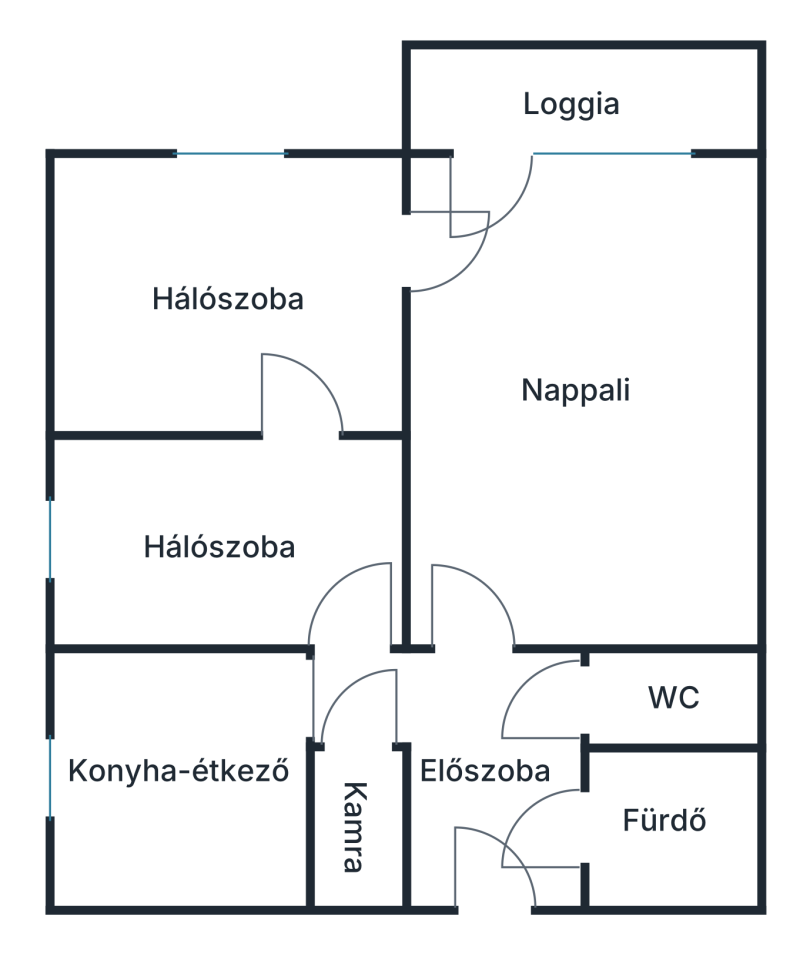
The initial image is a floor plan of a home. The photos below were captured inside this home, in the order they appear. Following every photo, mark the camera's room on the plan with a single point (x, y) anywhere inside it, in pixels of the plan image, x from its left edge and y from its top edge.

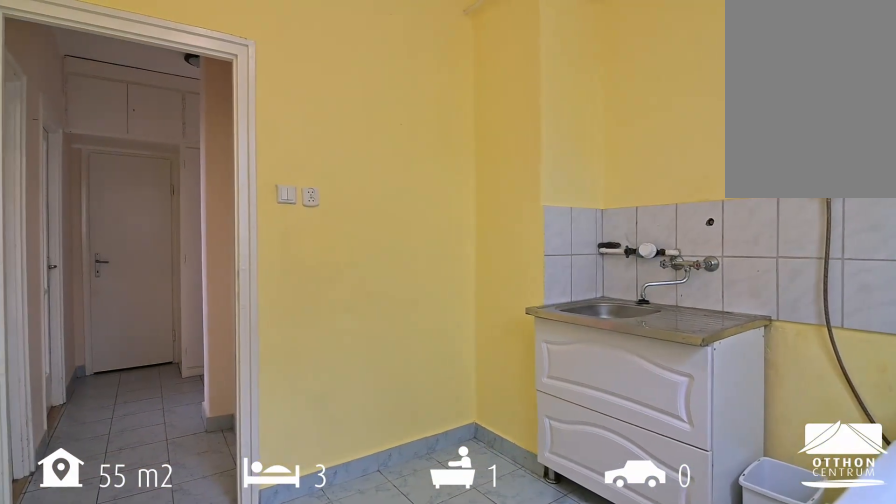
(196, 813)
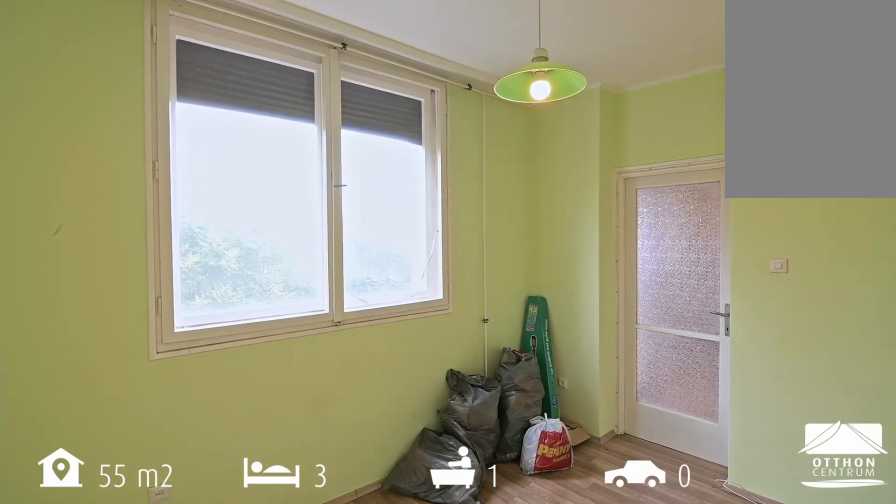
(236, 247)
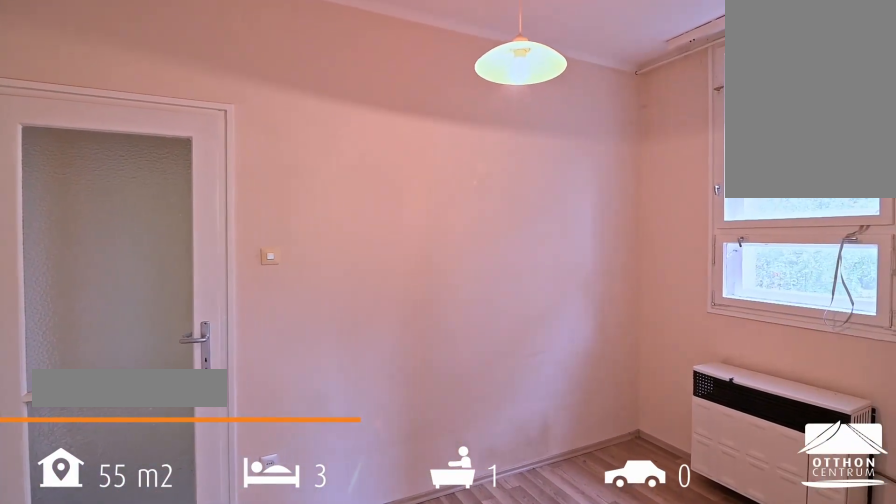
(237, 516)
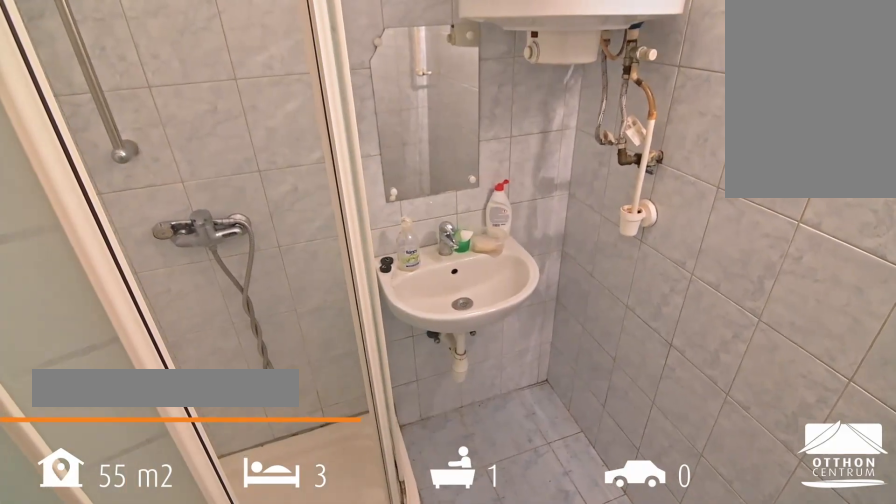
(671, 813)
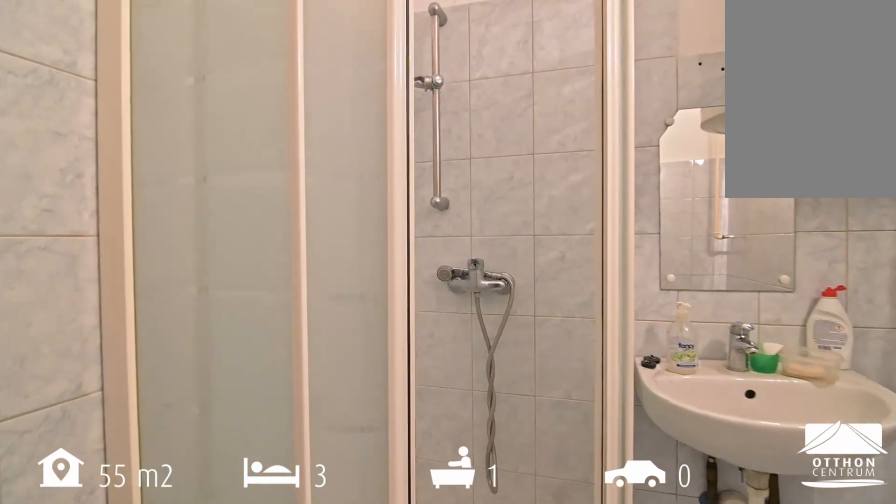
(672, 813)
